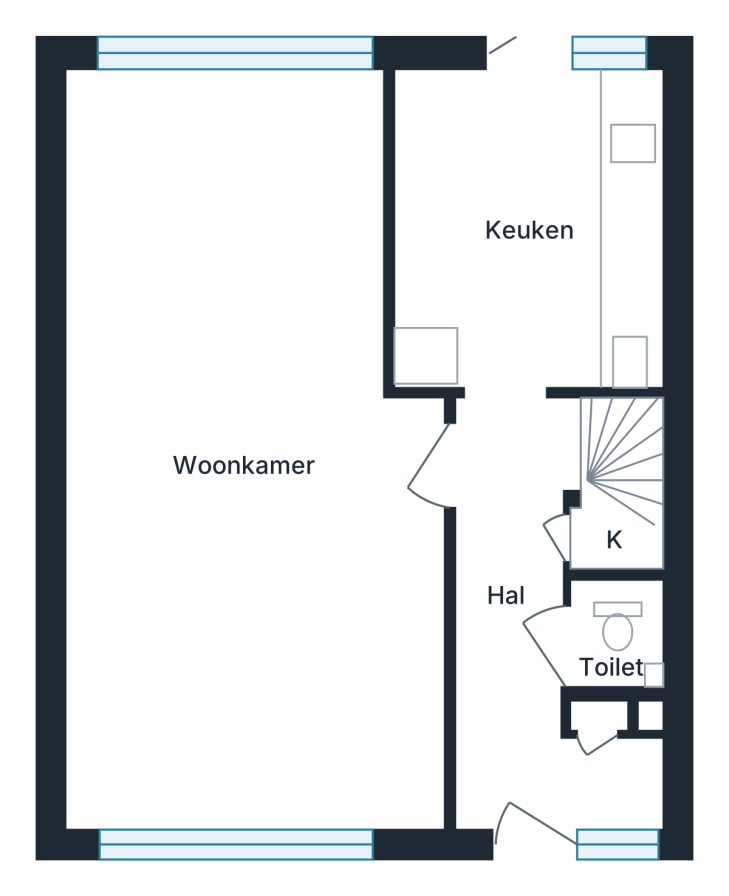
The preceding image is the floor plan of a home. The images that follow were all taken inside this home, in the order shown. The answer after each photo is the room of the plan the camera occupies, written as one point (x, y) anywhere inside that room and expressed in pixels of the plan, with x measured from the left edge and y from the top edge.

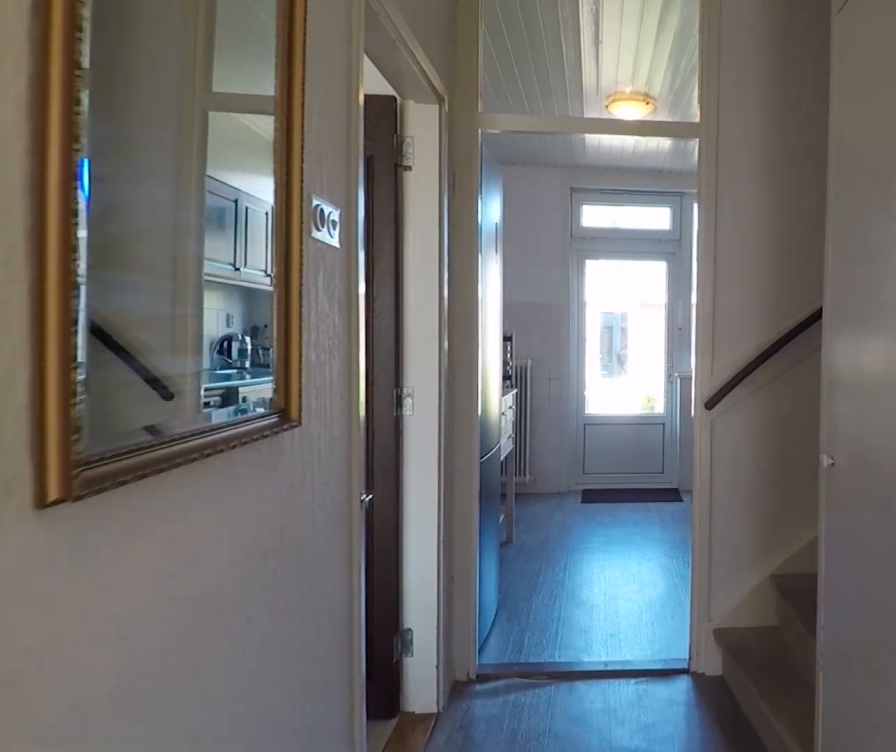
(526, 636)
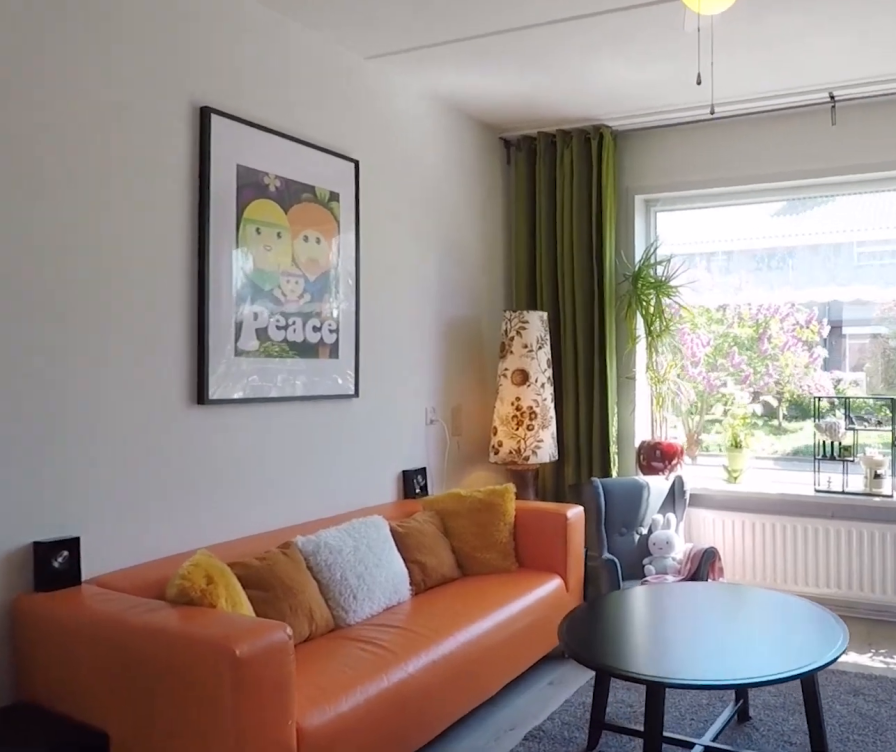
(257, 670)
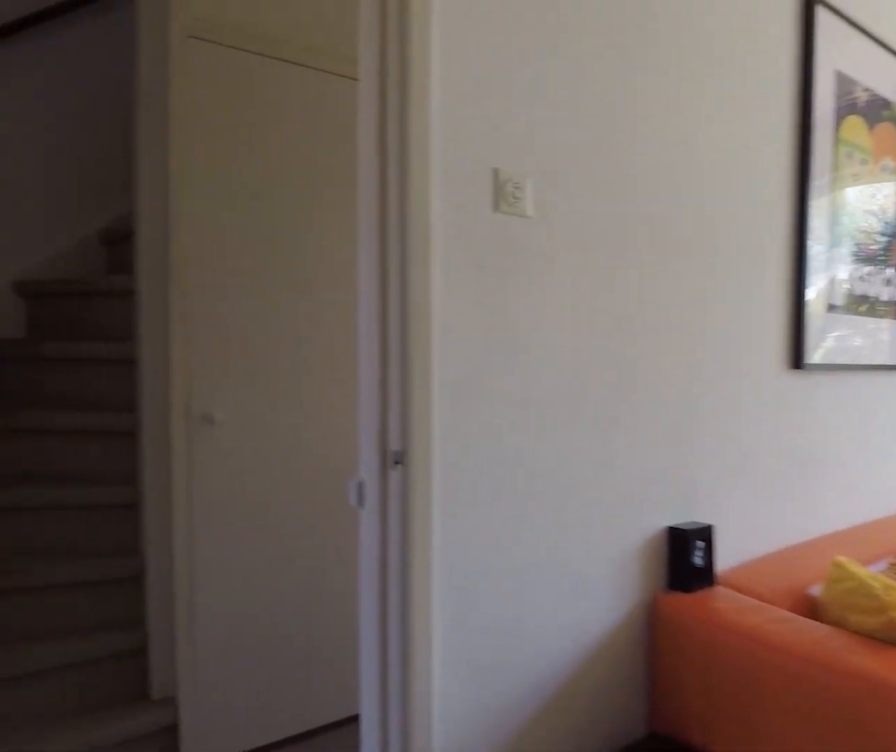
(257, 670)
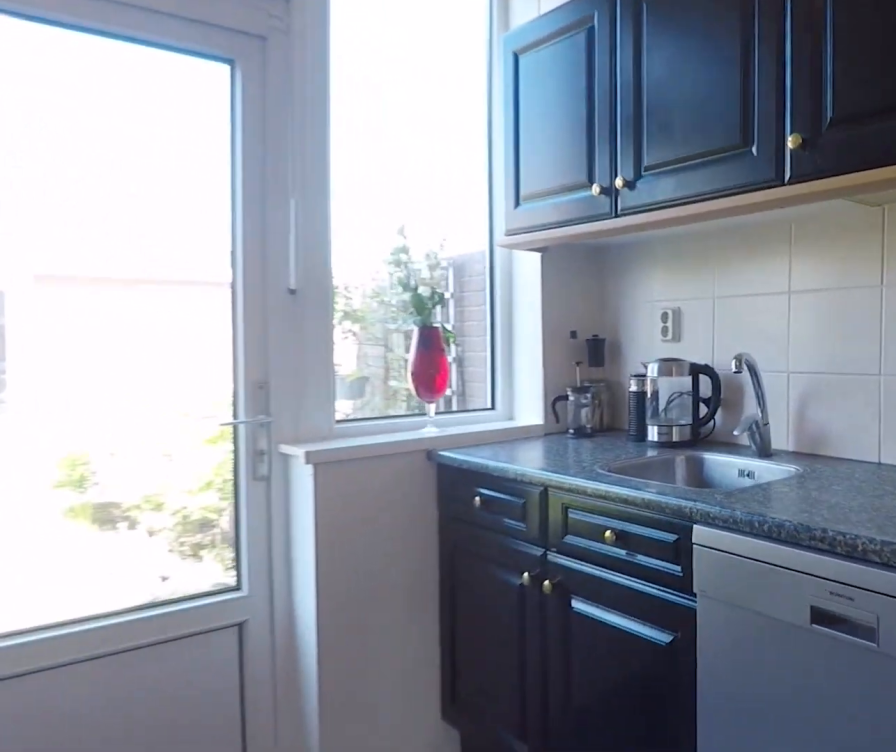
(528, 225)
